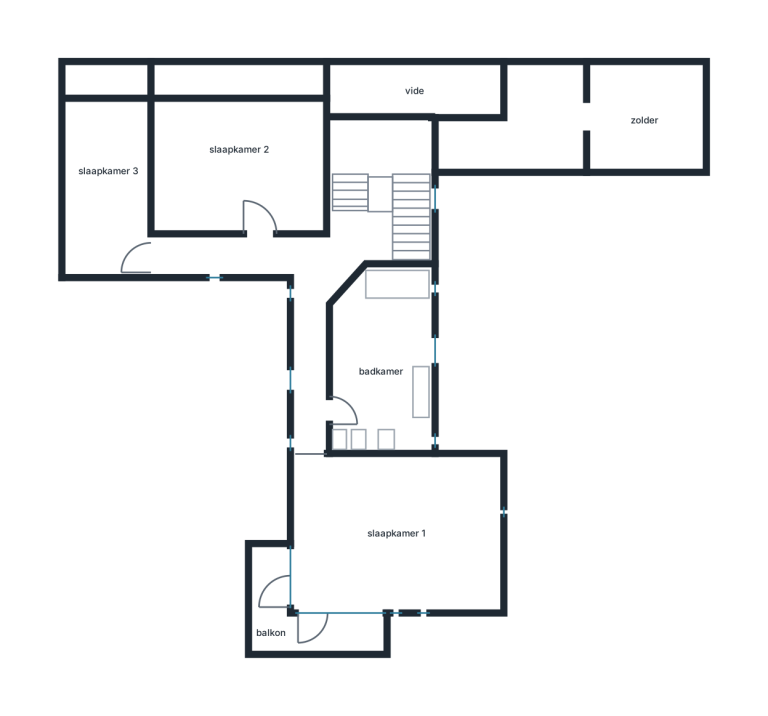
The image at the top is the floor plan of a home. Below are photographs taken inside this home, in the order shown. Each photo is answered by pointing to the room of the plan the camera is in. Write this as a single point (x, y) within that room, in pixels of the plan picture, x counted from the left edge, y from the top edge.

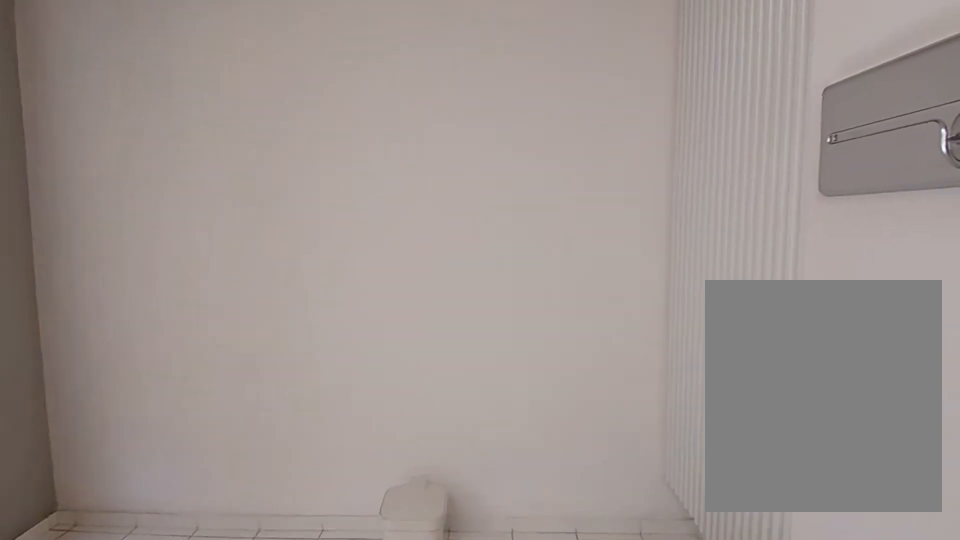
(382, 364)
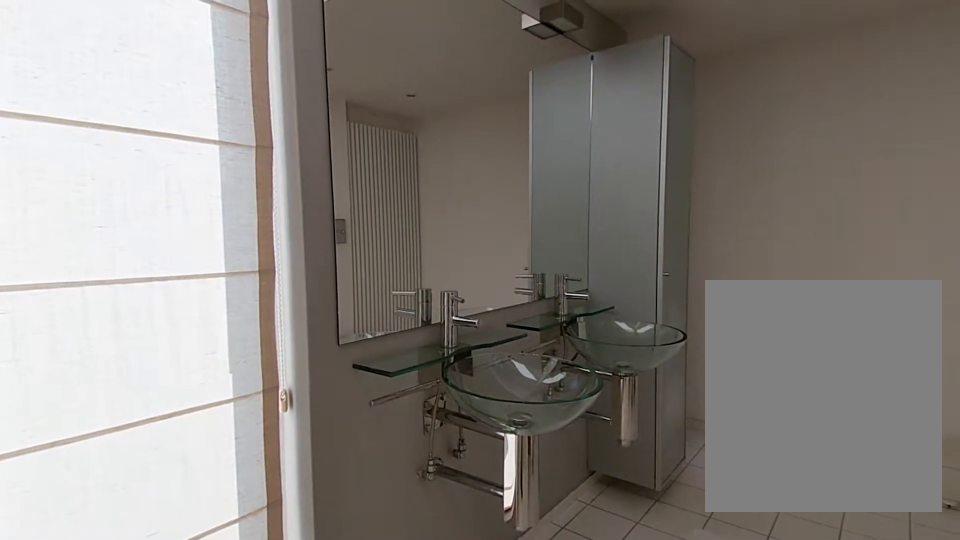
(382, 364)
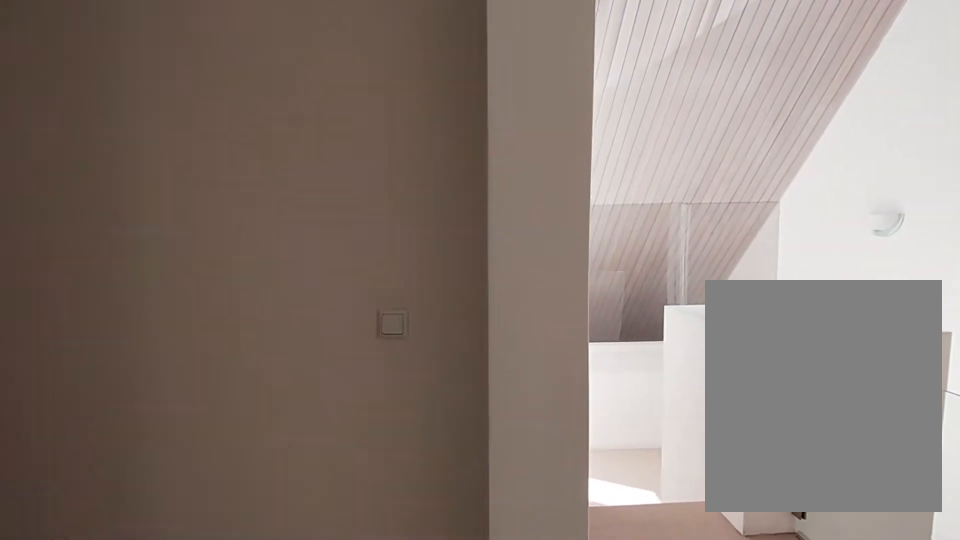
(320, 248)
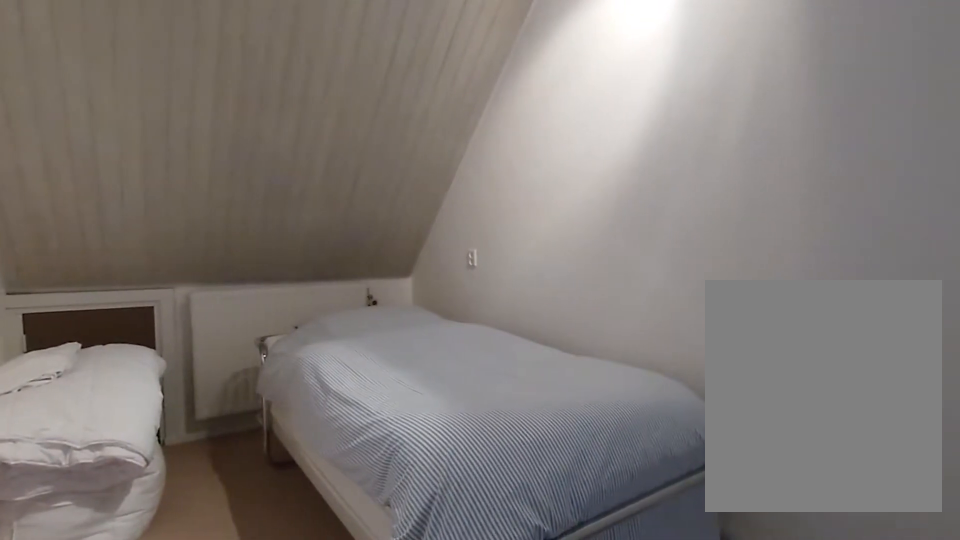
(108, 187)
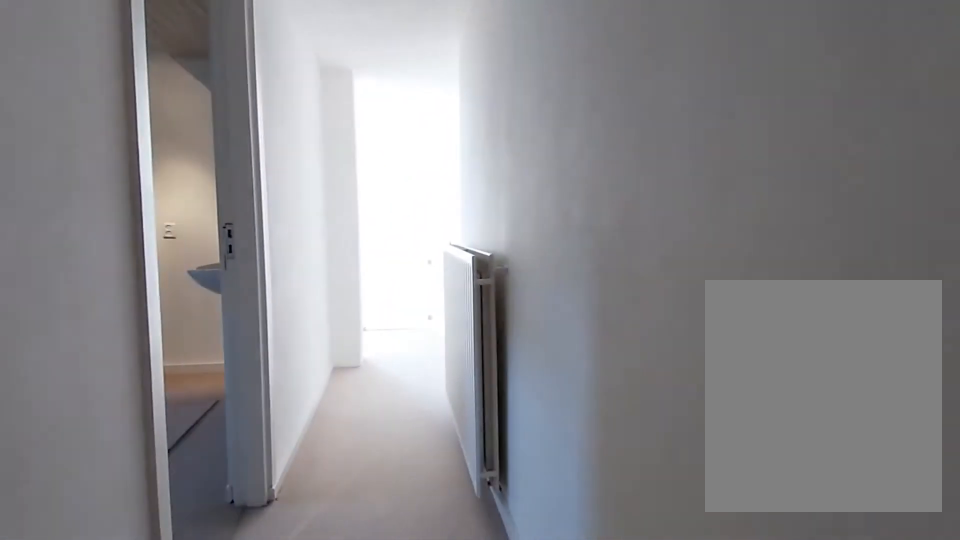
(320, 248)
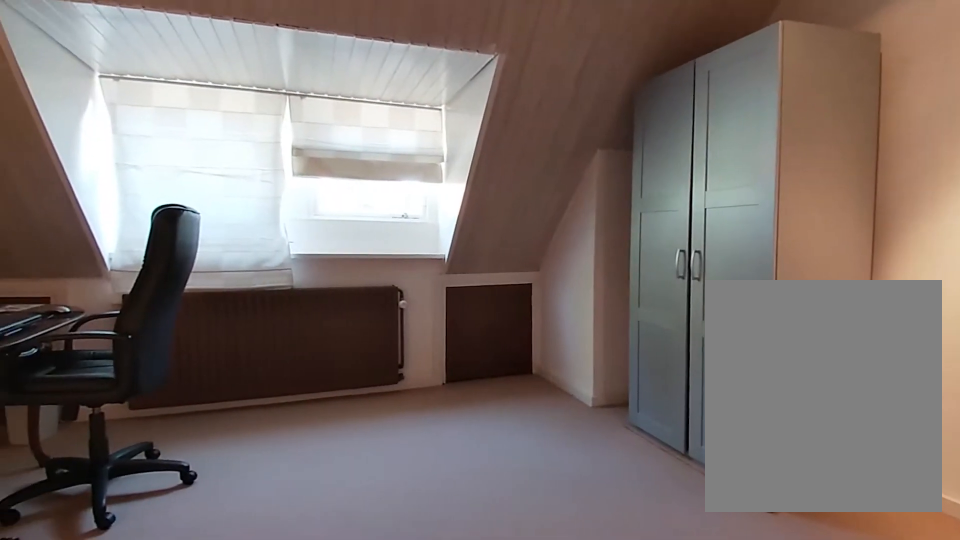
(236, 167)
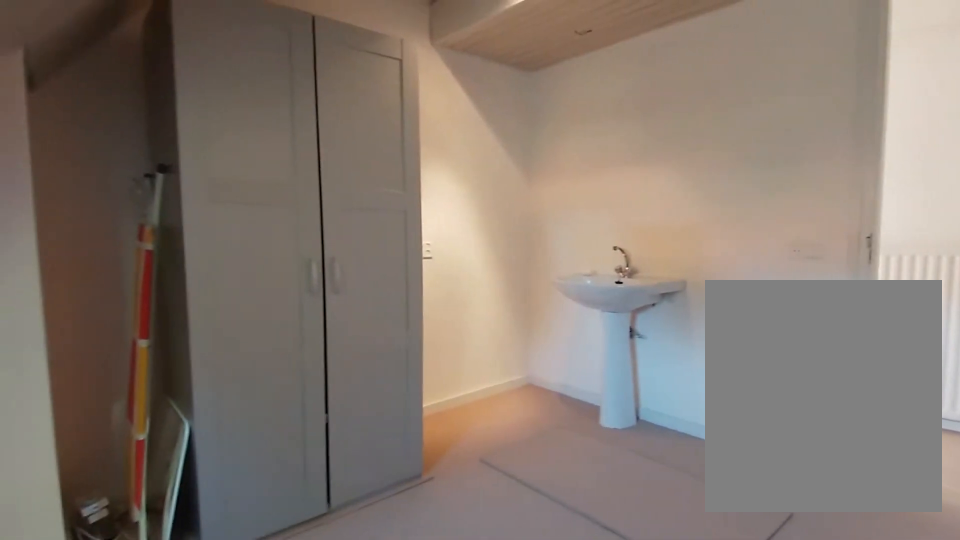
(236, 167)
